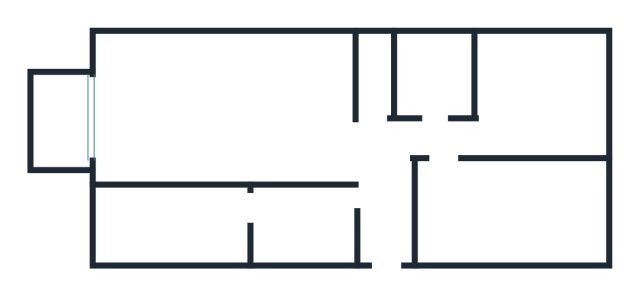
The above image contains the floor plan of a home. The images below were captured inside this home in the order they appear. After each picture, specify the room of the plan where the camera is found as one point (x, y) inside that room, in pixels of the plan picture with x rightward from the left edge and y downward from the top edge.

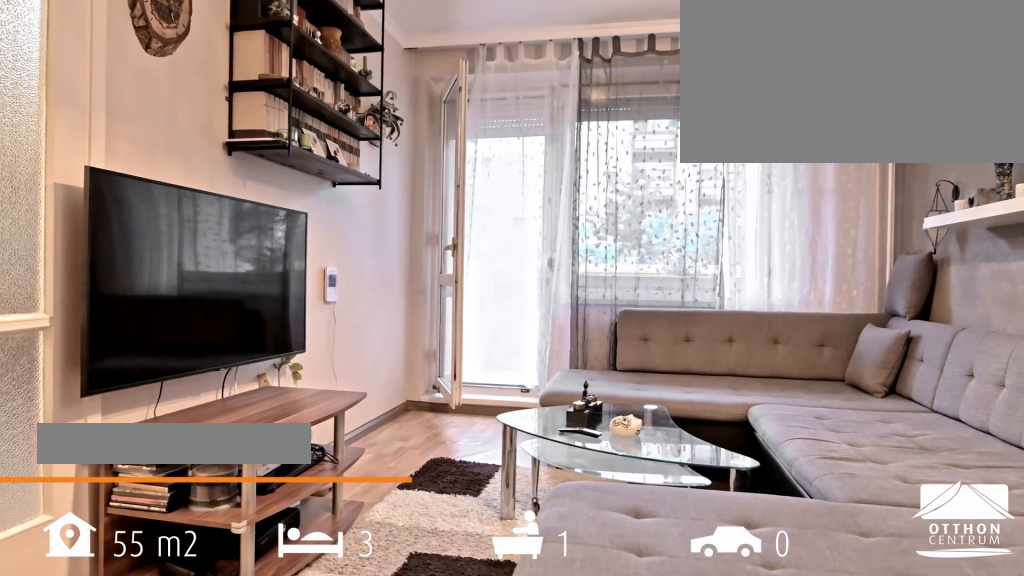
(230, 107)
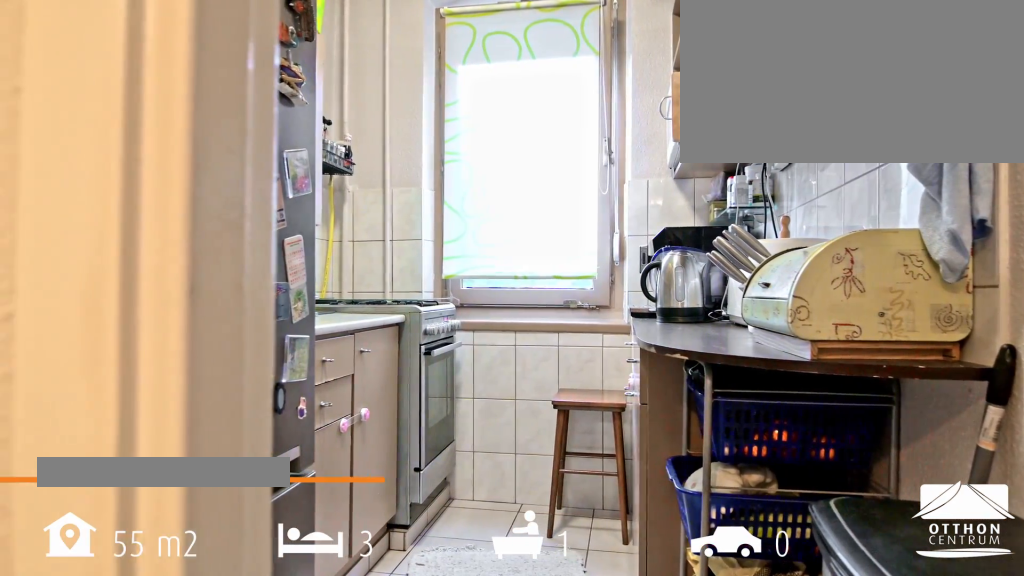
(177, 223)
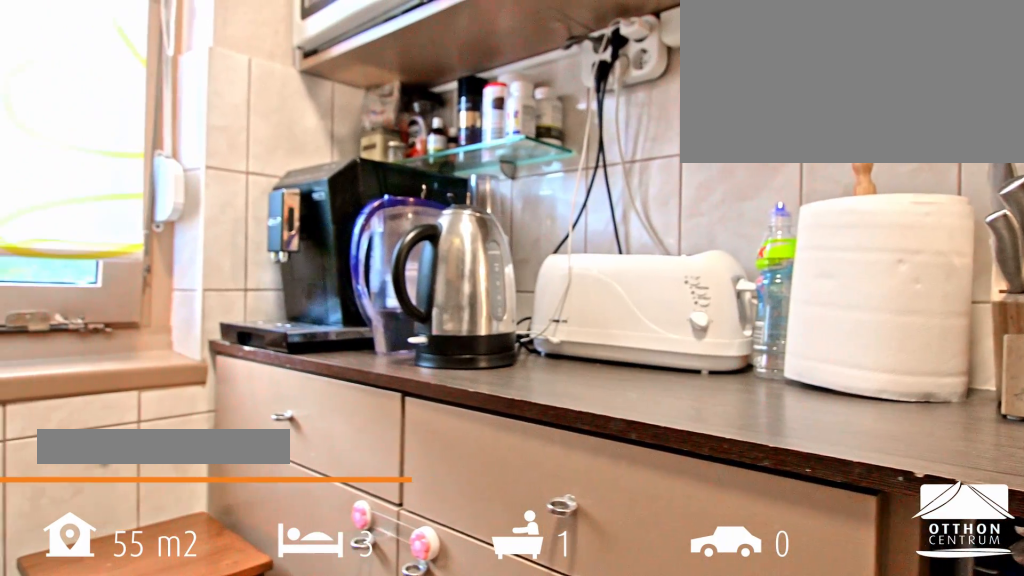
(177, 223)
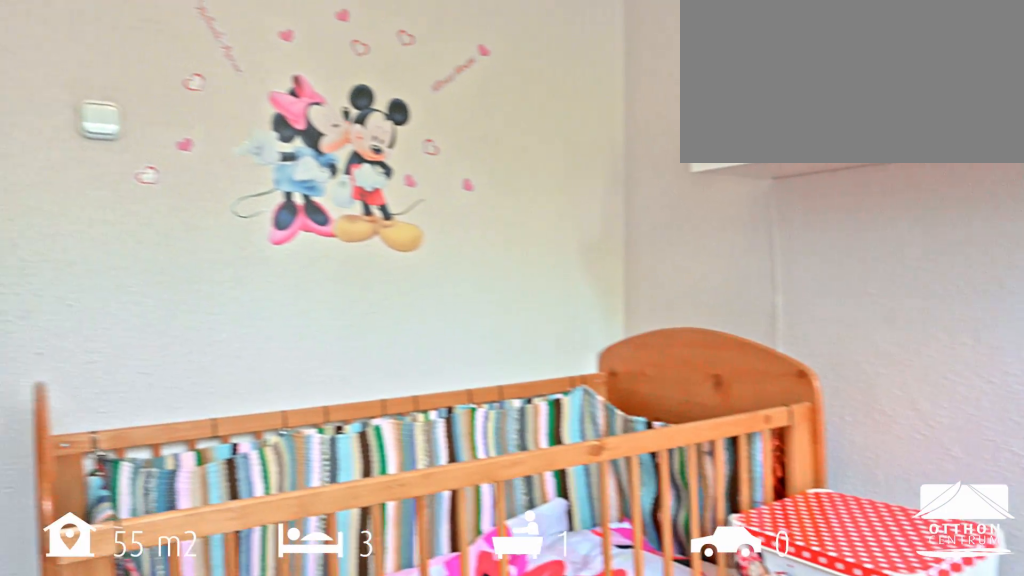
(535, 91)
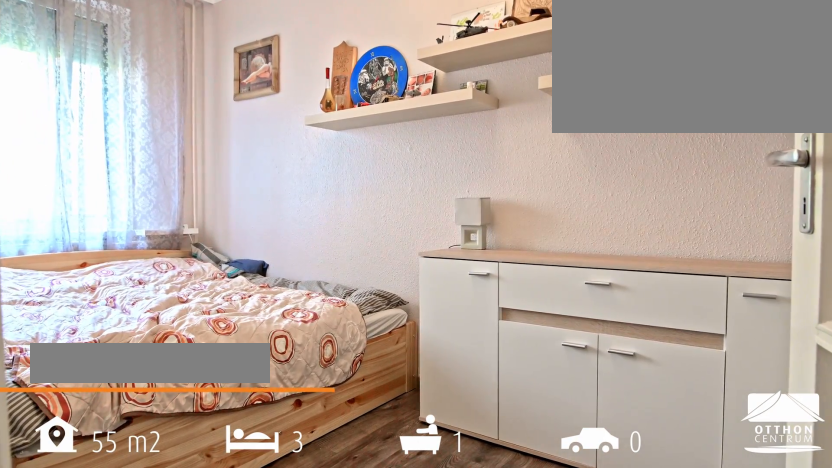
(514, 208)
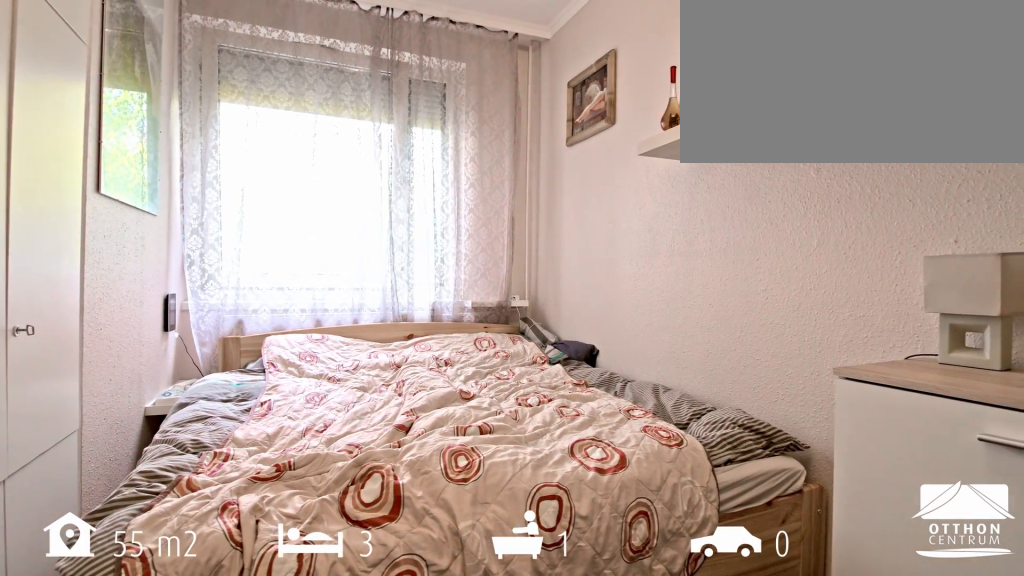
(514, 208)
